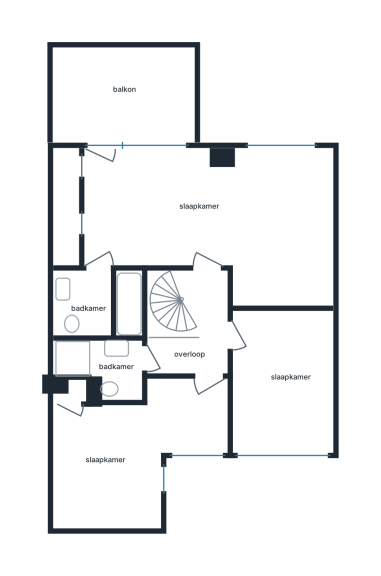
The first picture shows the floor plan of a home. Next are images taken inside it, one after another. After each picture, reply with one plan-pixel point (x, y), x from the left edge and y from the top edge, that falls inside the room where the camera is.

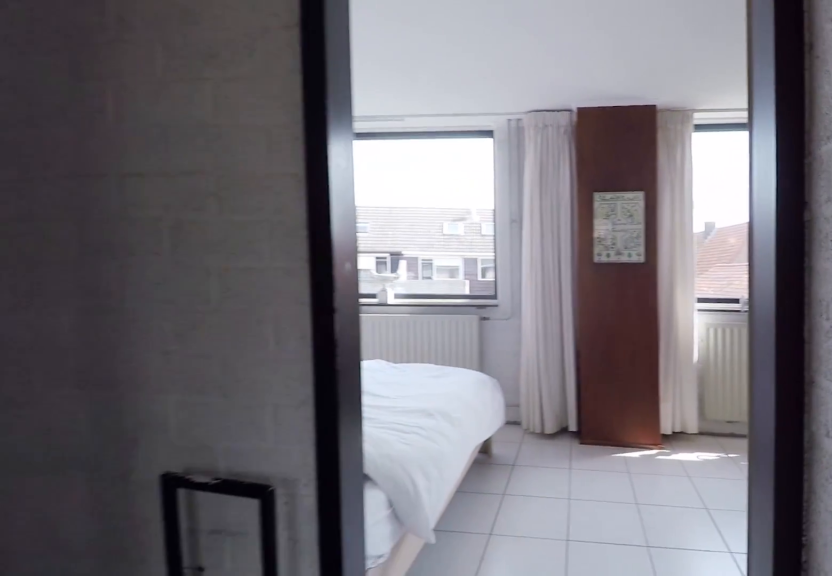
(194, 328)
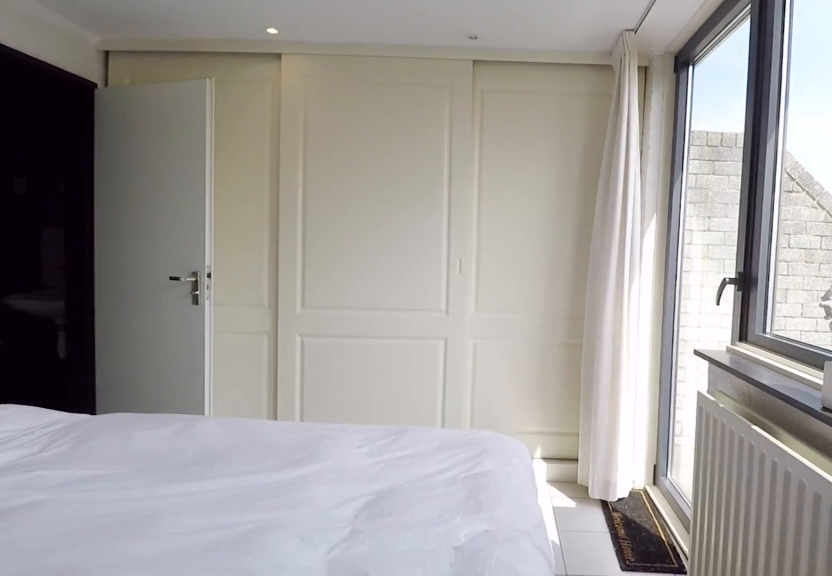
(216, 222)
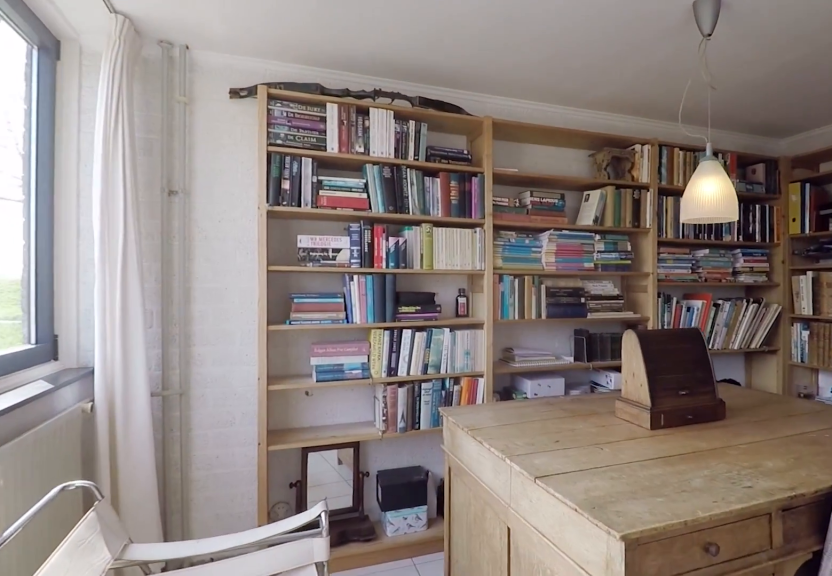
(216, 222)
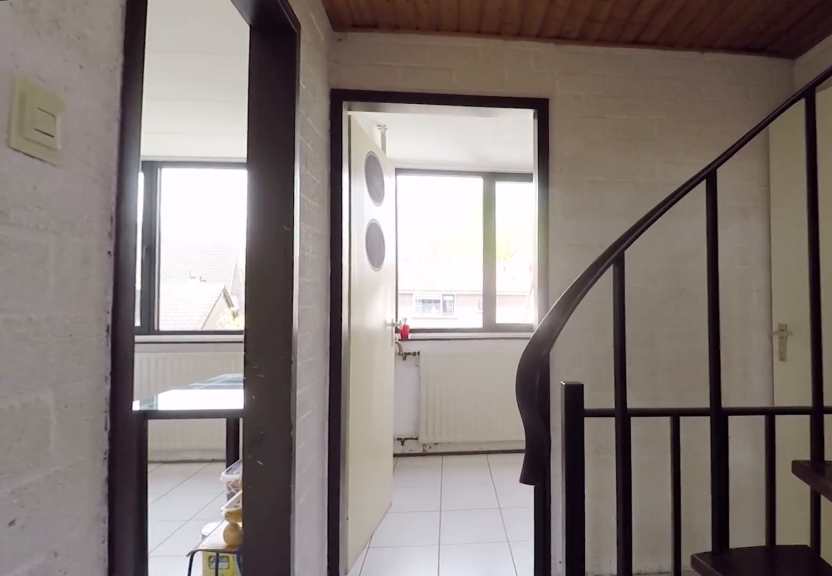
(194, 329)
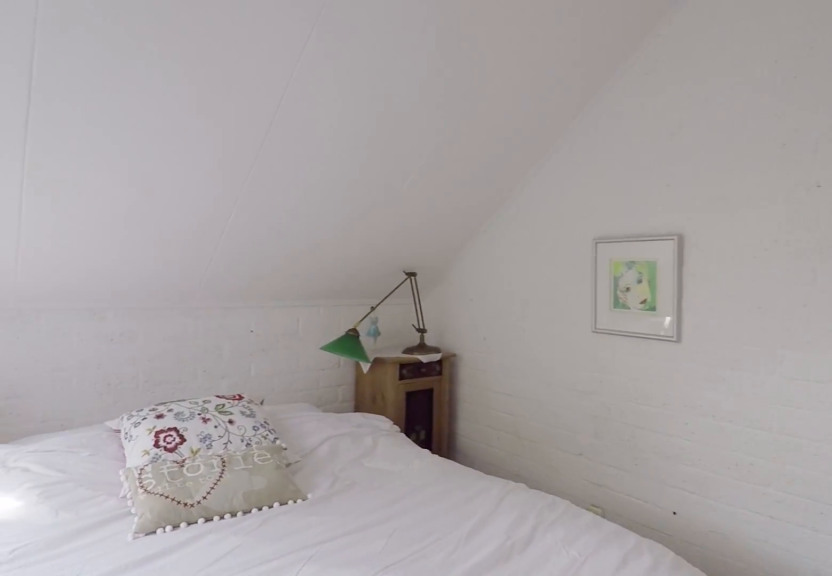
(136, 439)
